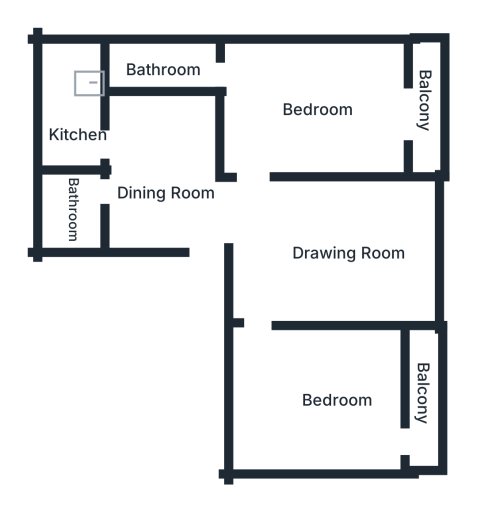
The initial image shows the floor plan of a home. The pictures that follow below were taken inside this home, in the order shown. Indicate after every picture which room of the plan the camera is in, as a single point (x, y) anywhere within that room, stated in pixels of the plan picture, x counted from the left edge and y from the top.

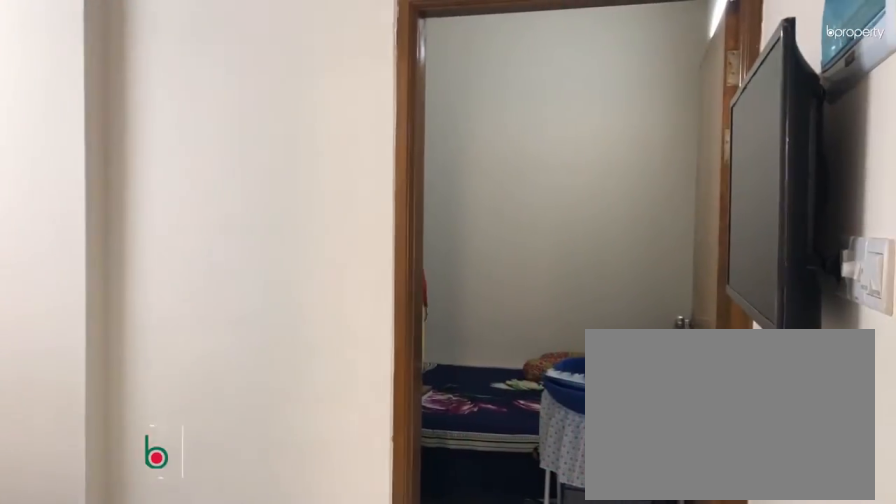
(353, 251)
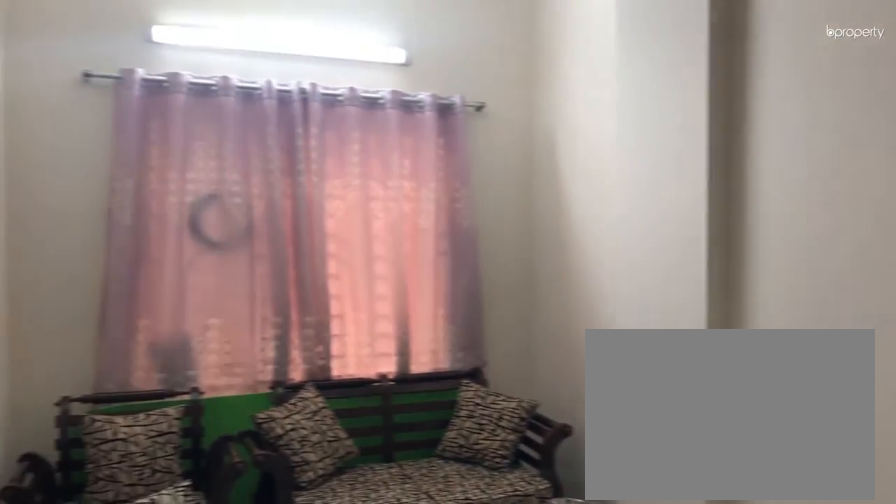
(353, 251)
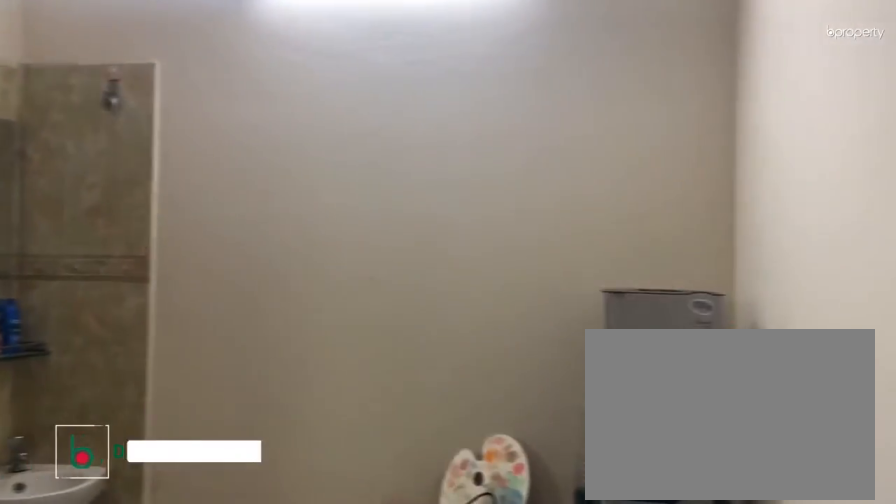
(167, 197)
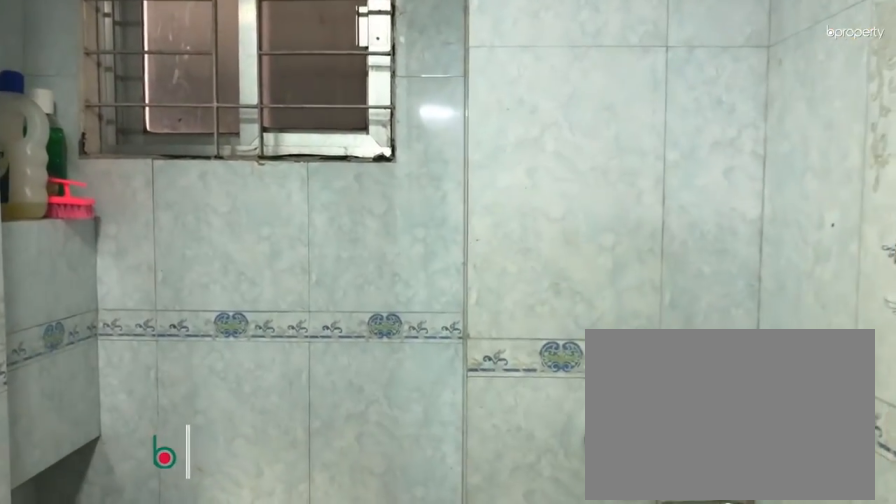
(74, 207)
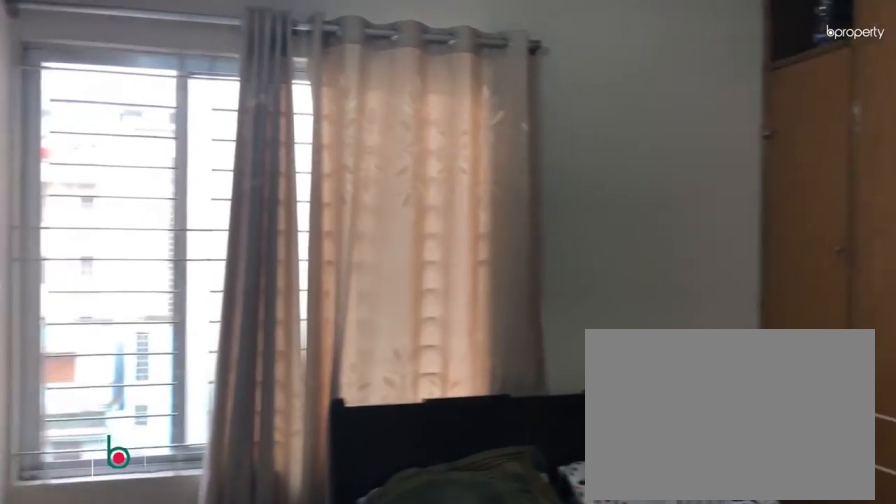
(321, 113)
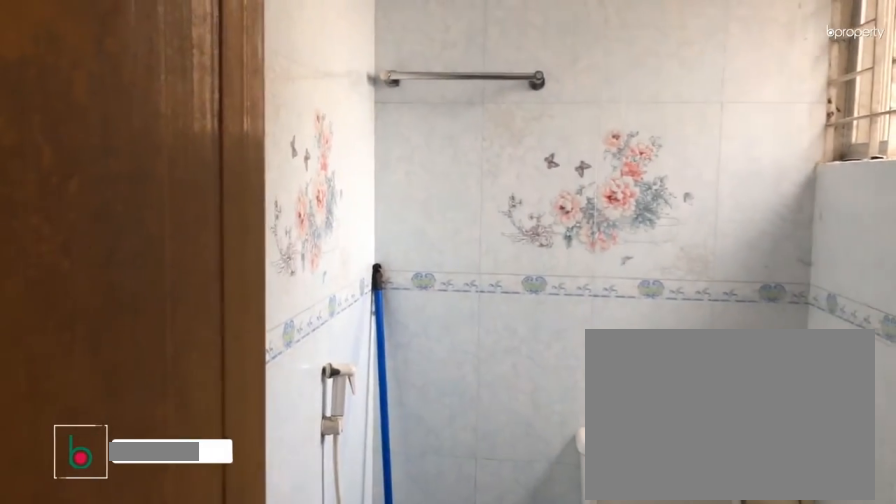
(158, 69)
